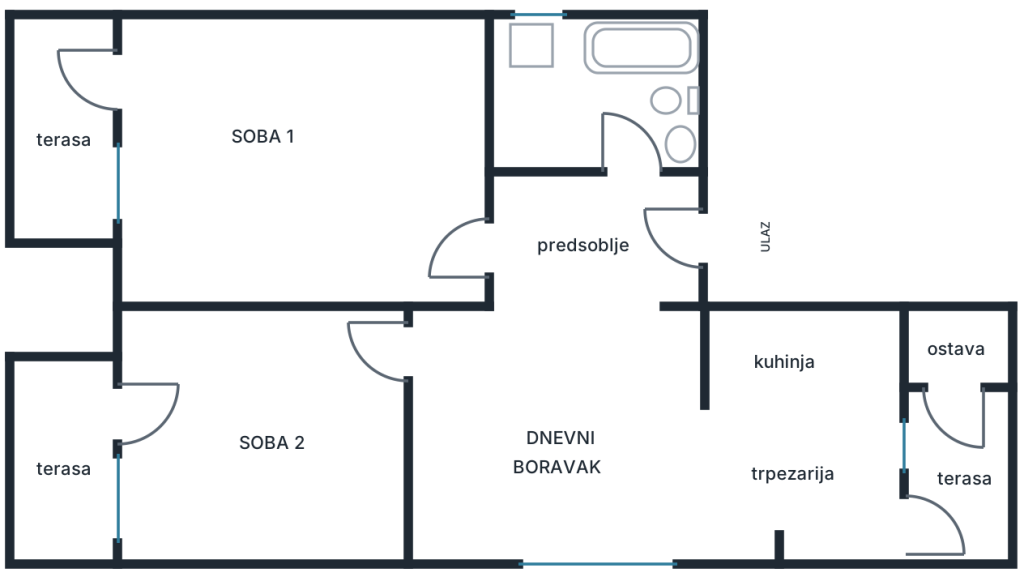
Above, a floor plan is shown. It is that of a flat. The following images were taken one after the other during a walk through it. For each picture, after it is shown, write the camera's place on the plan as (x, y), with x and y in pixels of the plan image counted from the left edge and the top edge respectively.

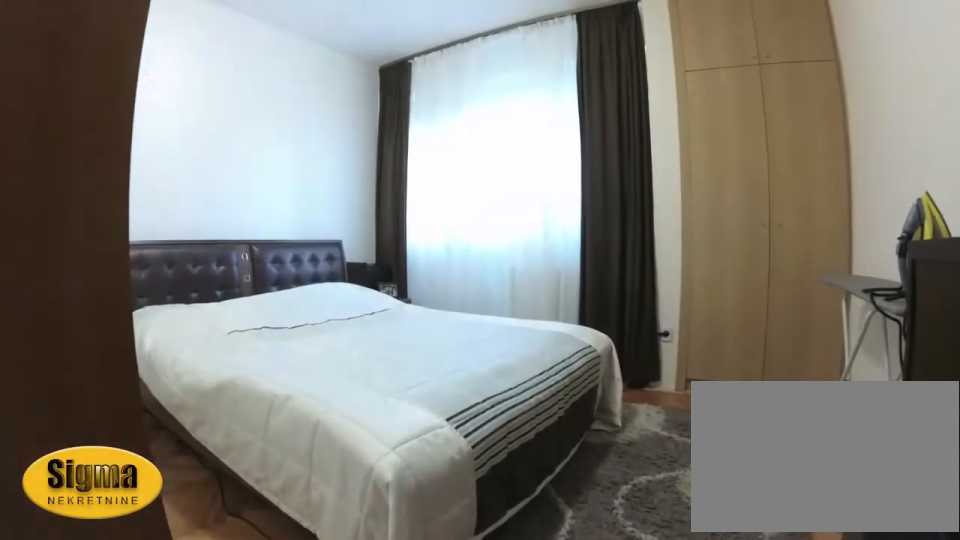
(390, 375)
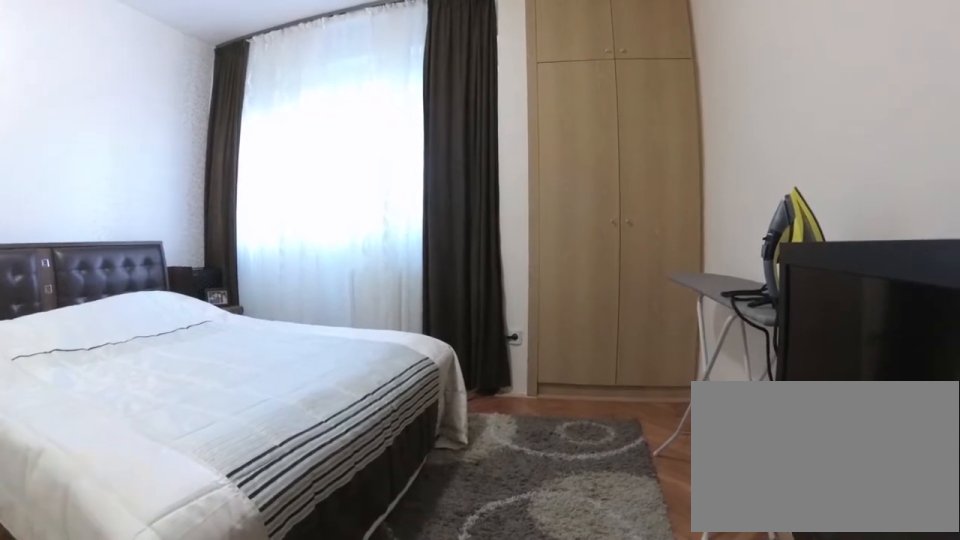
(382, 376)
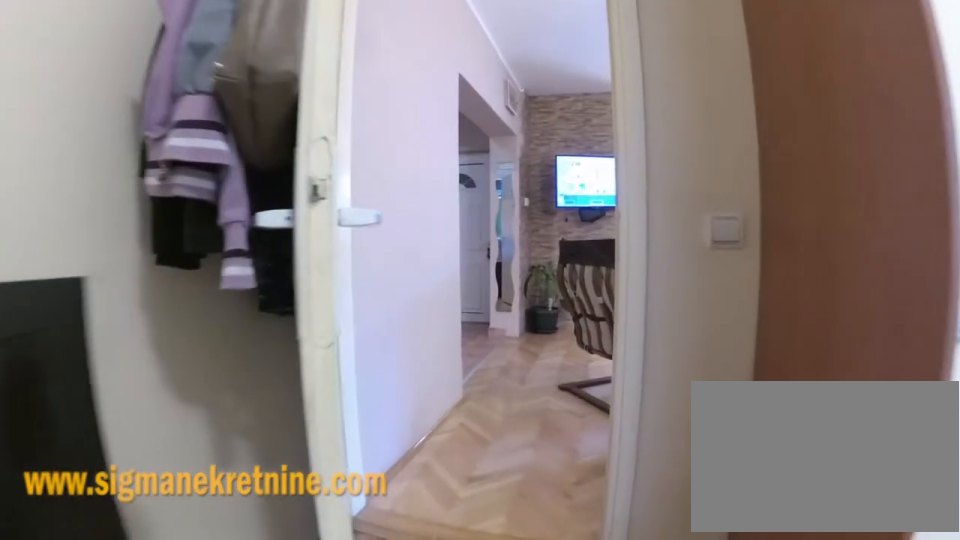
(298, 371)
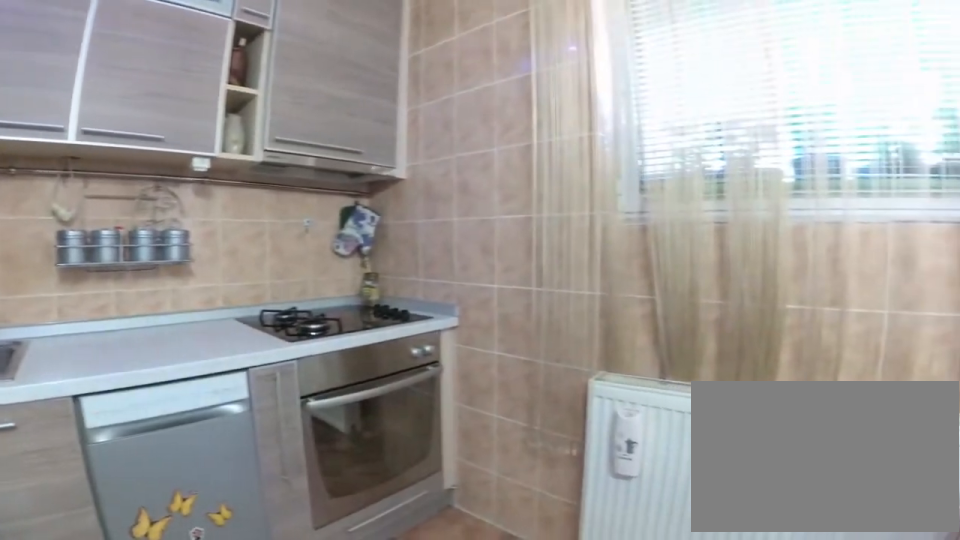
(797, 472)
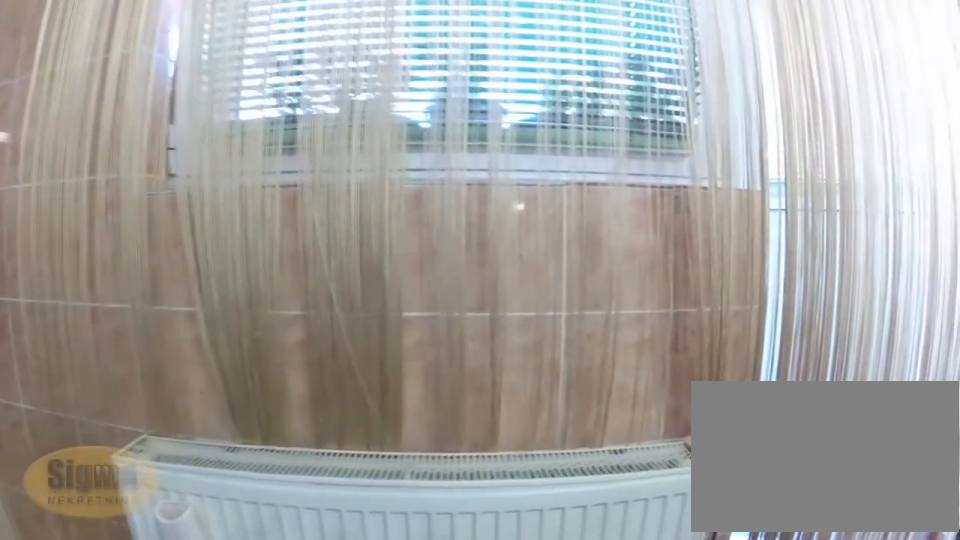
(807, 456)
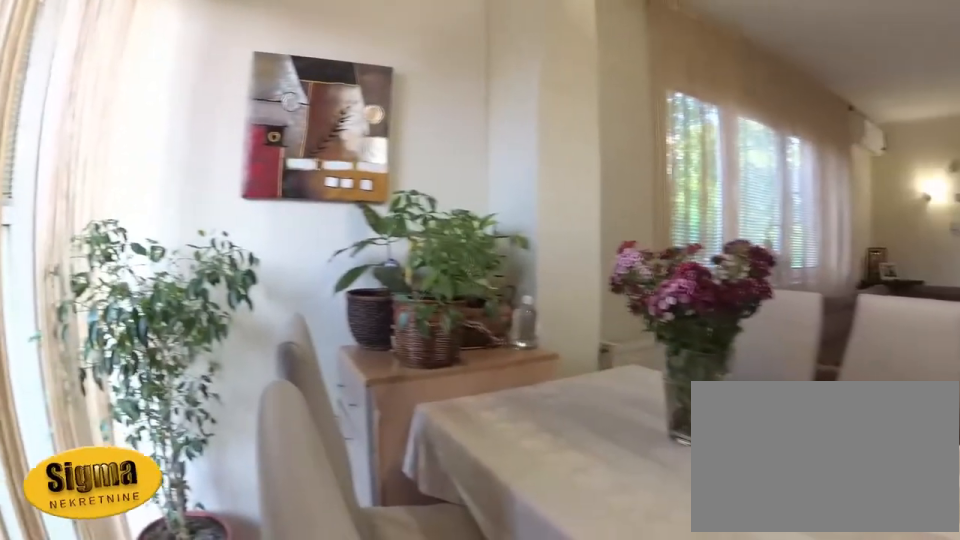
(850, 447)
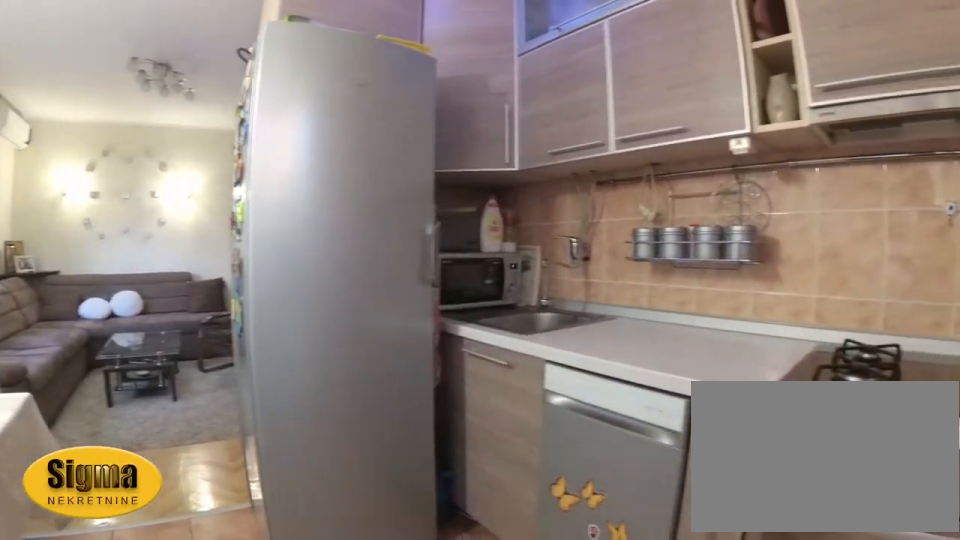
(872, 461)
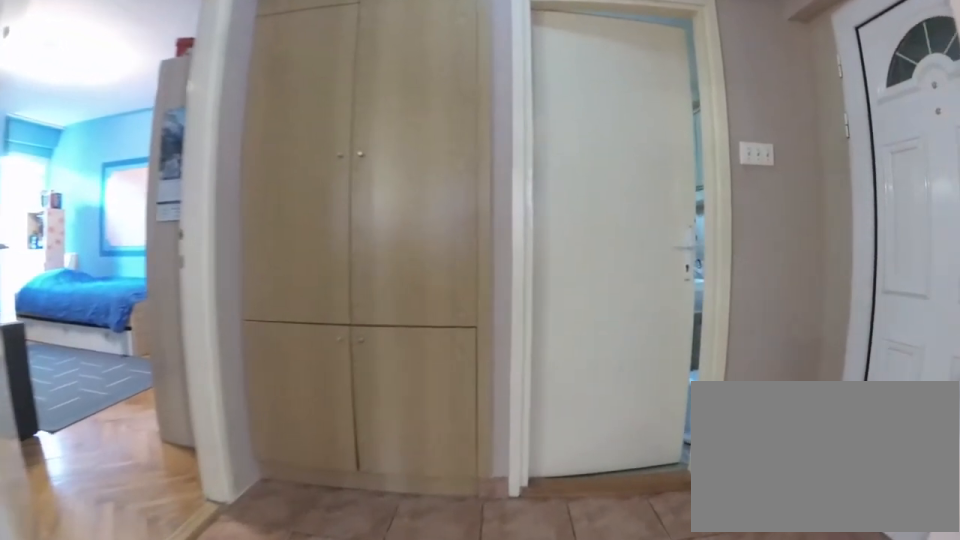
(637, 357)
